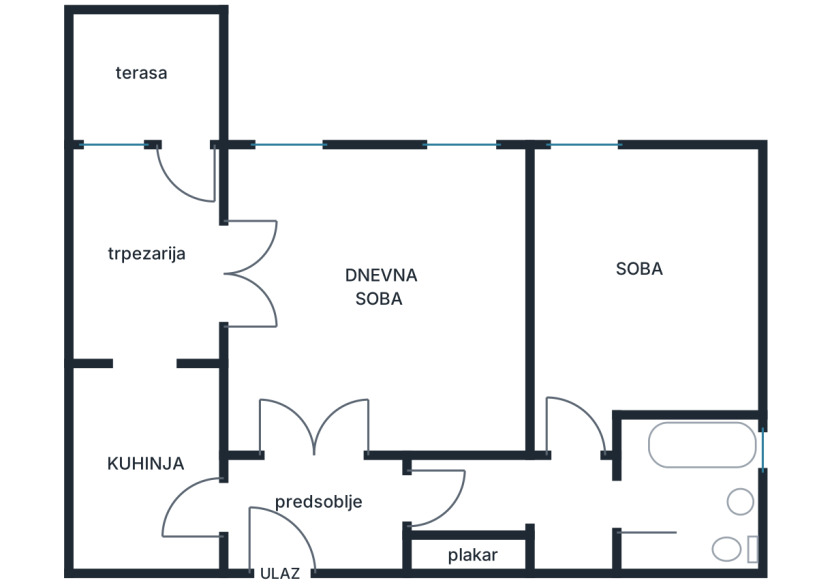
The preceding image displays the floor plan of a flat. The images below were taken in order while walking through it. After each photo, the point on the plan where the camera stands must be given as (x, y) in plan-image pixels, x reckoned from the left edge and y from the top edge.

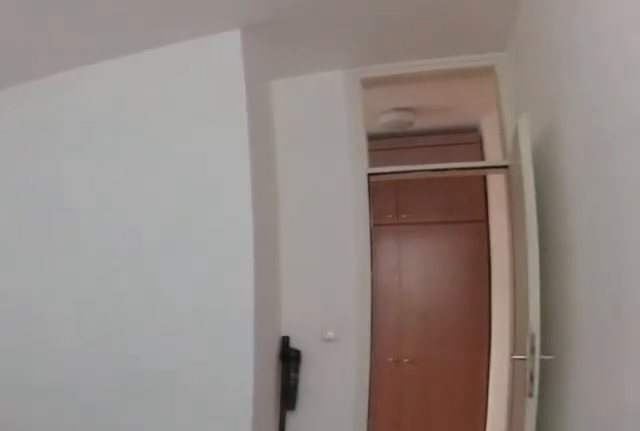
(570, 196)
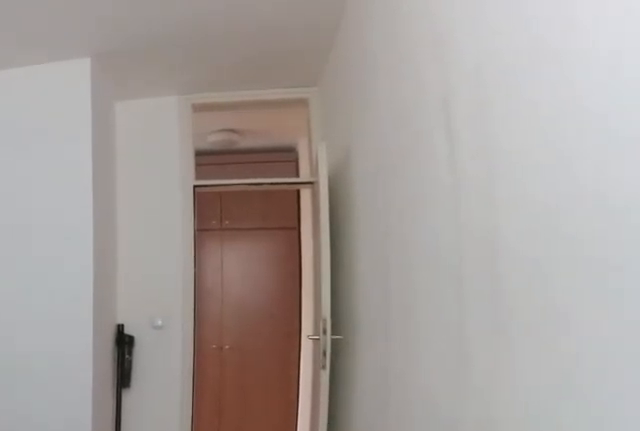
(577, 194)
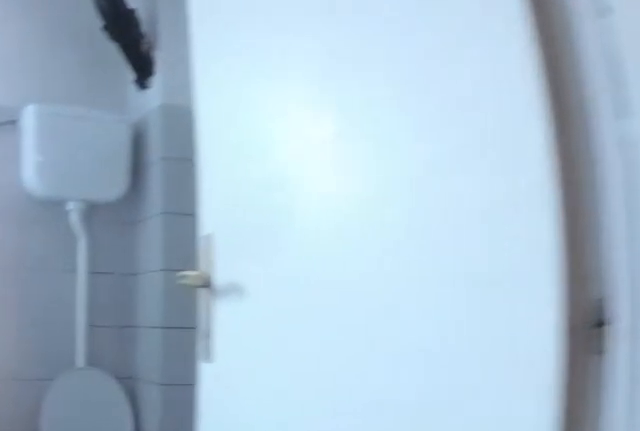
(584, 500)
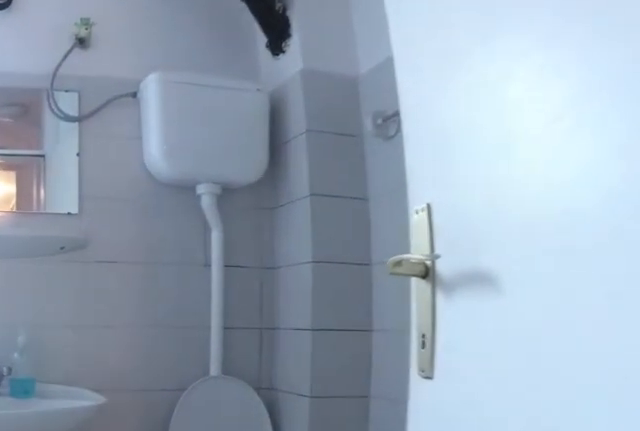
(608, 504)
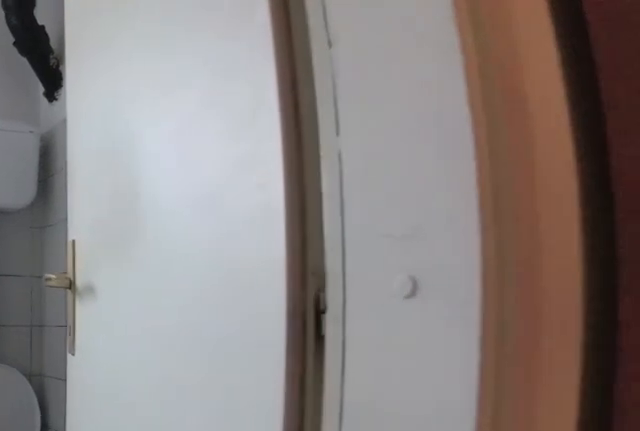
(595, 475)
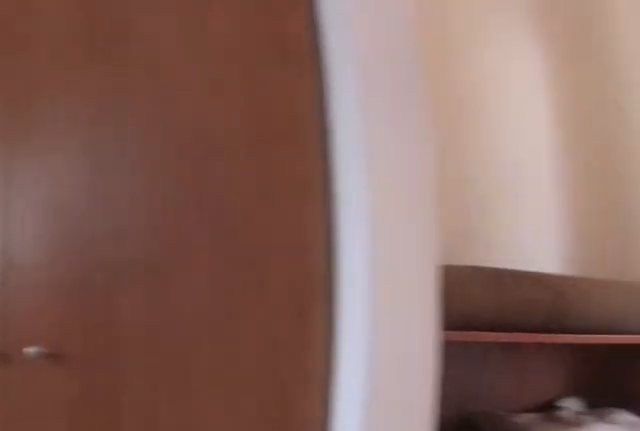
(584, 444)
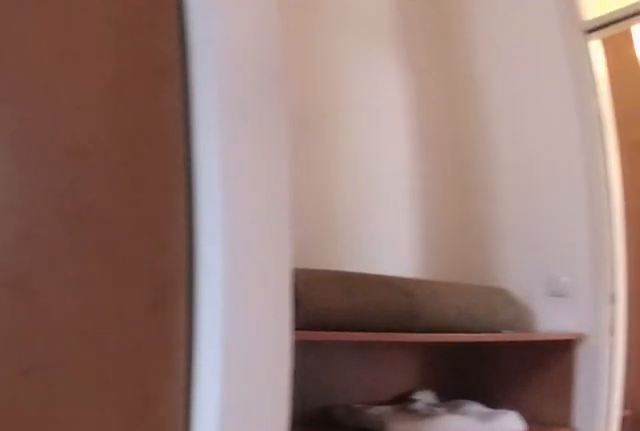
(589, 449)
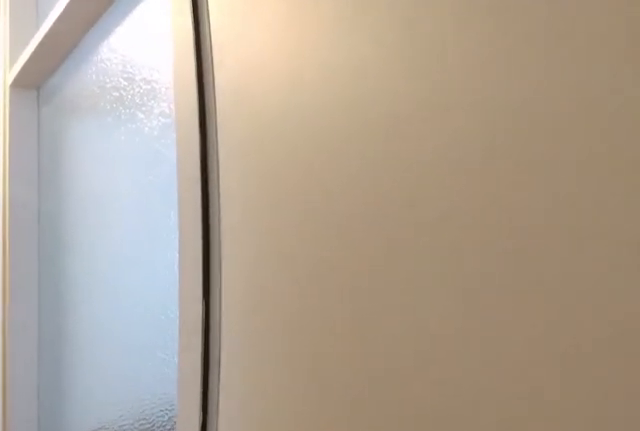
(500, 489)
